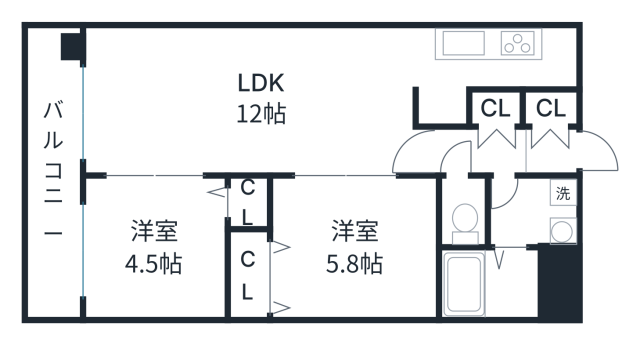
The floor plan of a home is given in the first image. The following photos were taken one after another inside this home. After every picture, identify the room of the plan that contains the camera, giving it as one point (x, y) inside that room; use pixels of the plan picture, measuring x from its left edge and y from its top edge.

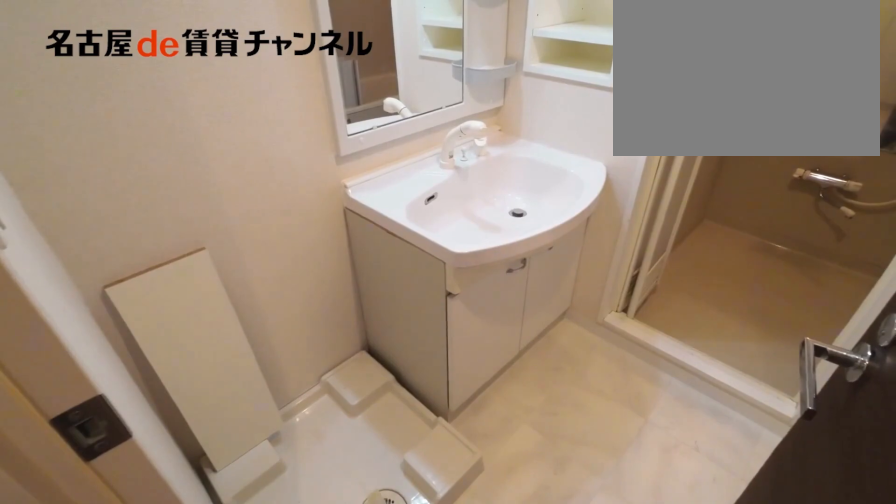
(534, 212)
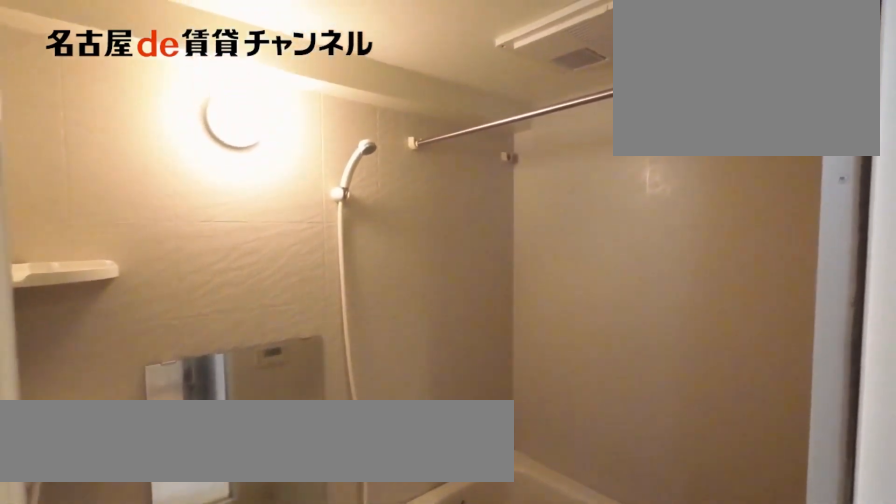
(487, 282)
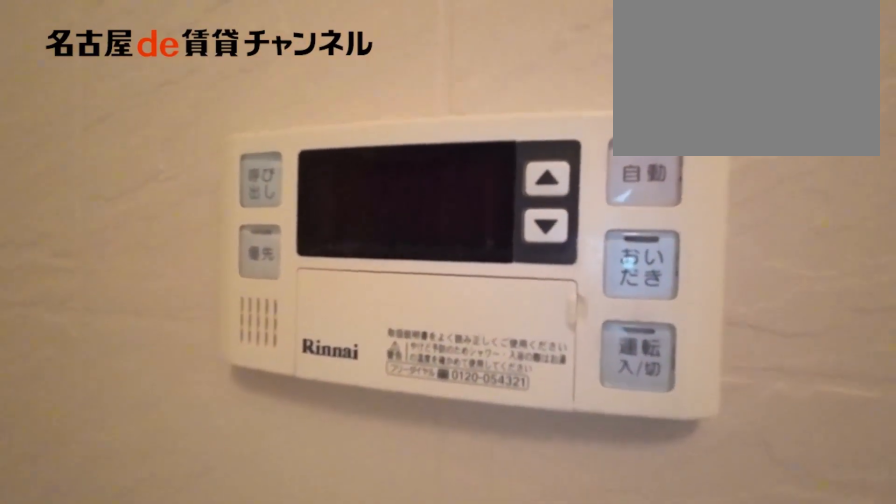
(487, 282)
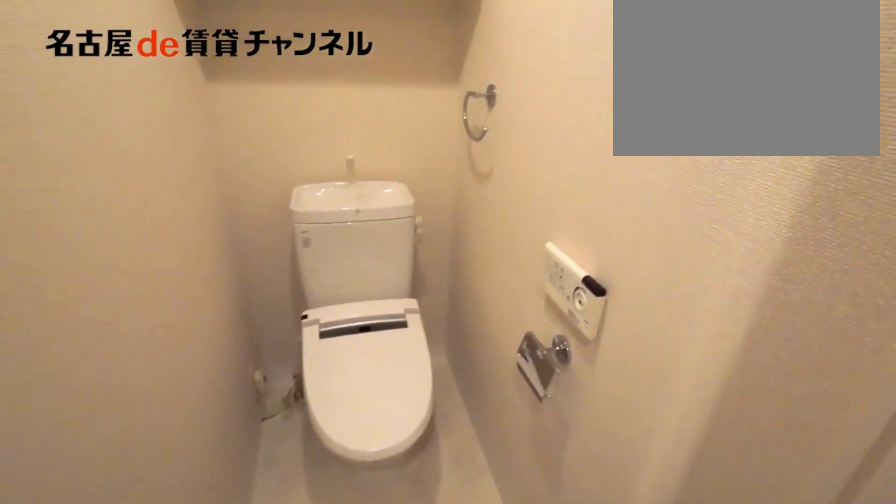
(463, 211)
